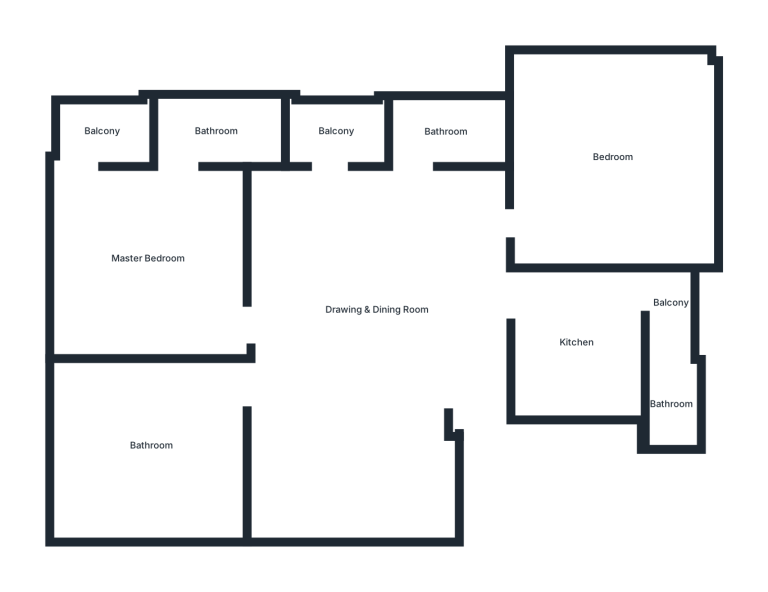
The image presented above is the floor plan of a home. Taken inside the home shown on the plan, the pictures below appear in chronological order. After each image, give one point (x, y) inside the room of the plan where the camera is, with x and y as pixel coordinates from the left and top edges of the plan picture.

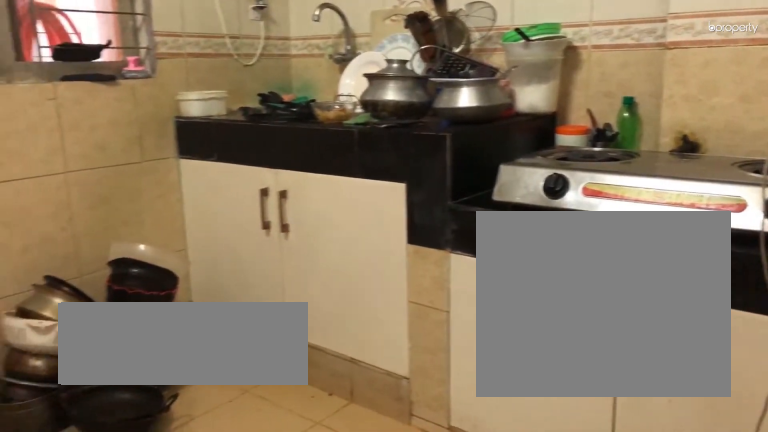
(577, 343)
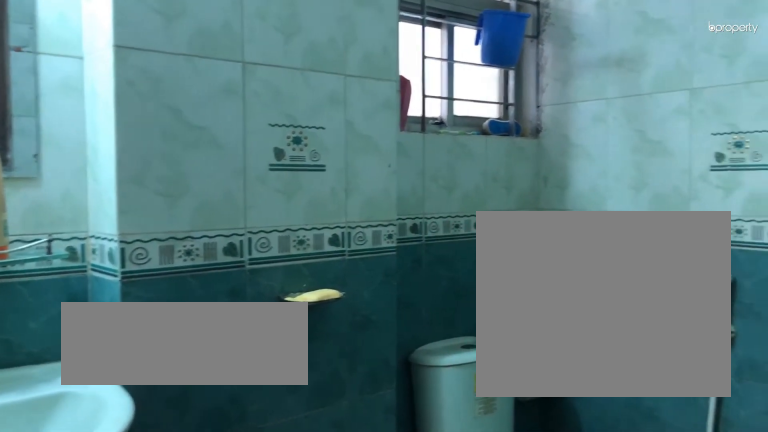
(445, 133)
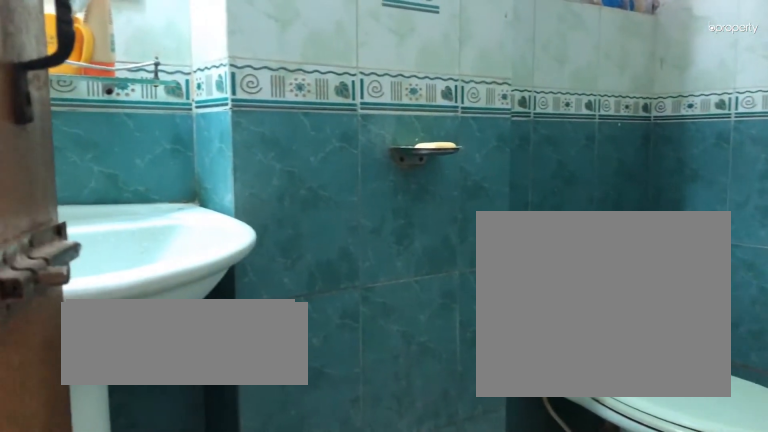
(445, 133)
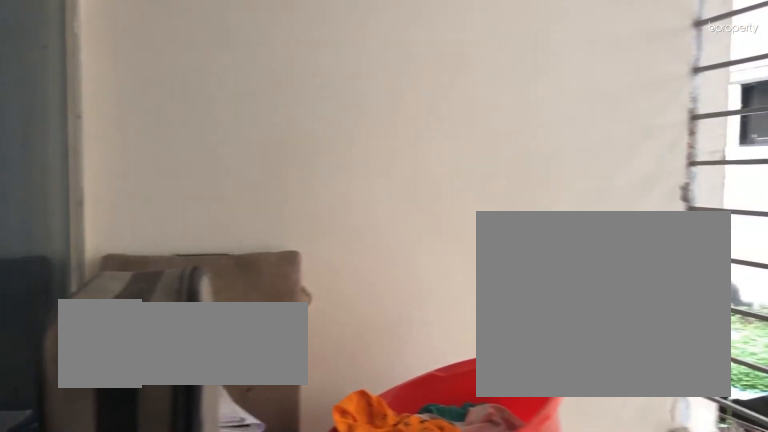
(334, 130)
